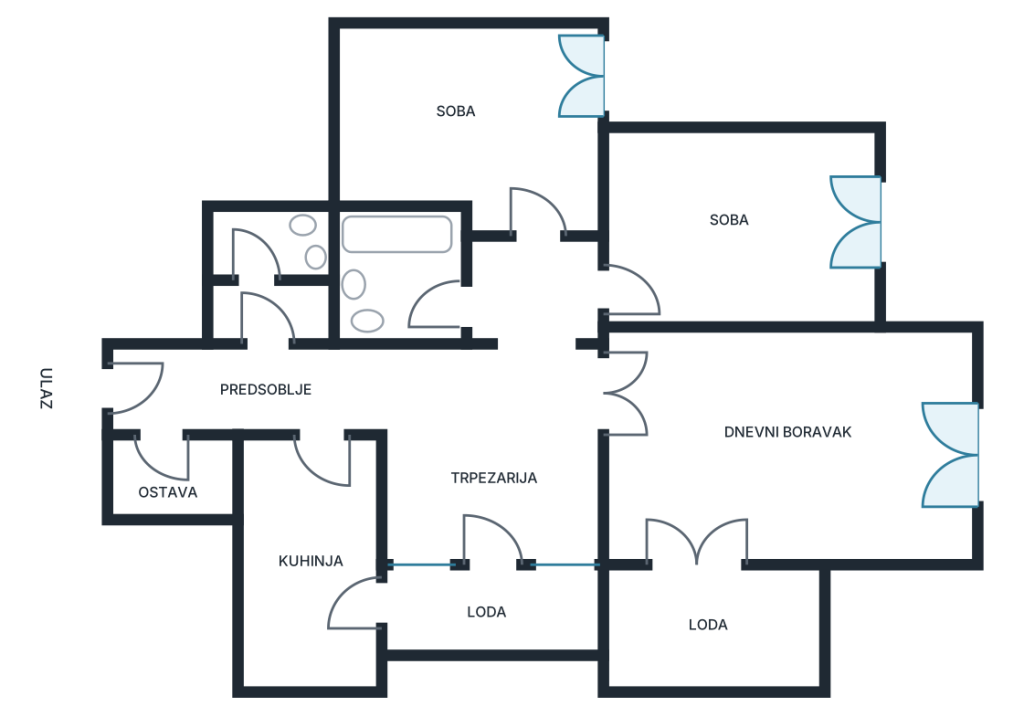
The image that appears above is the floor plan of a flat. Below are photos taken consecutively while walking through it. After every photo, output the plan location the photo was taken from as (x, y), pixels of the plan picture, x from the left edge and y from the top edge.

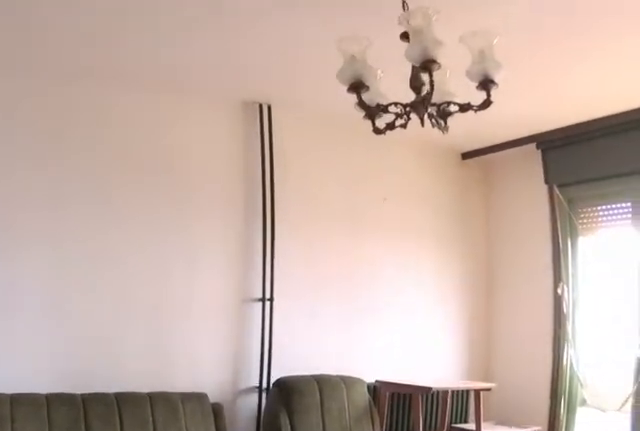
(721, 561)
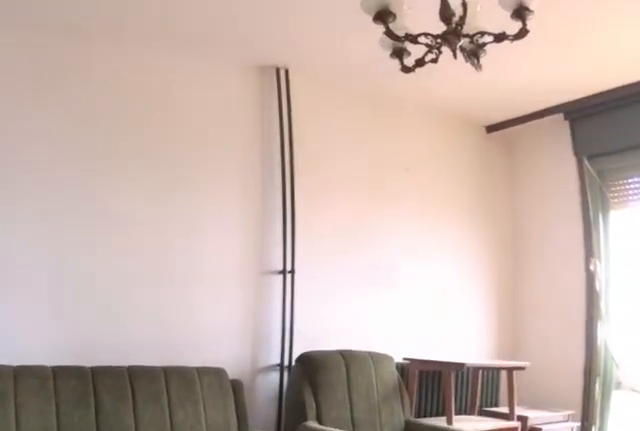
(724, 536)
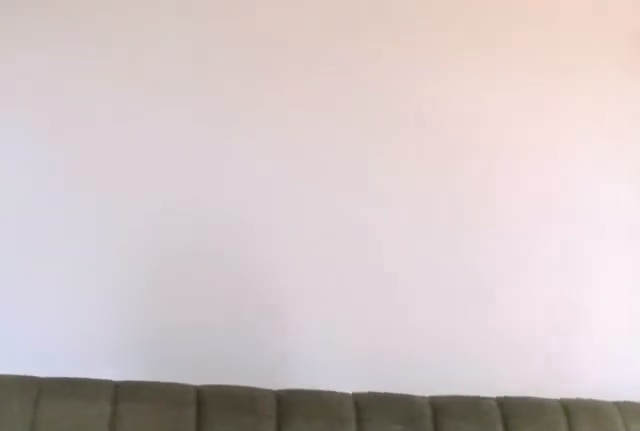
(724, 452)
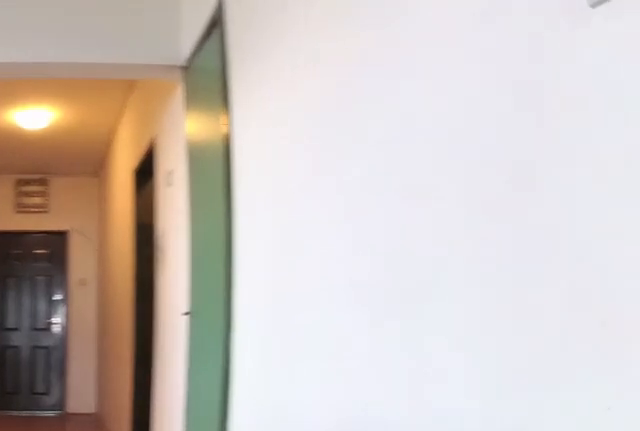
(561, 409)
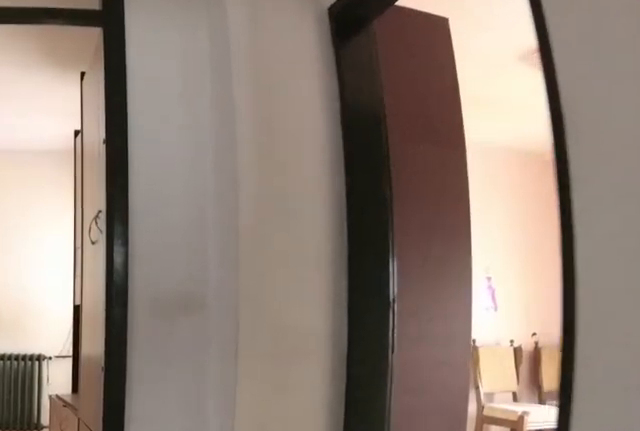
(537, 397)
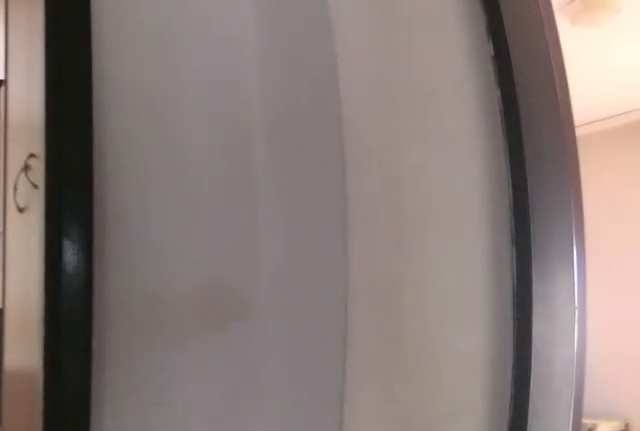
(537, 324)
